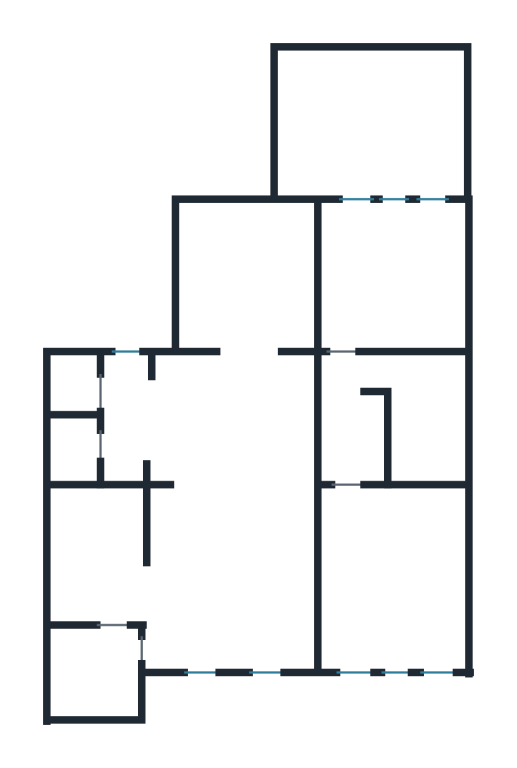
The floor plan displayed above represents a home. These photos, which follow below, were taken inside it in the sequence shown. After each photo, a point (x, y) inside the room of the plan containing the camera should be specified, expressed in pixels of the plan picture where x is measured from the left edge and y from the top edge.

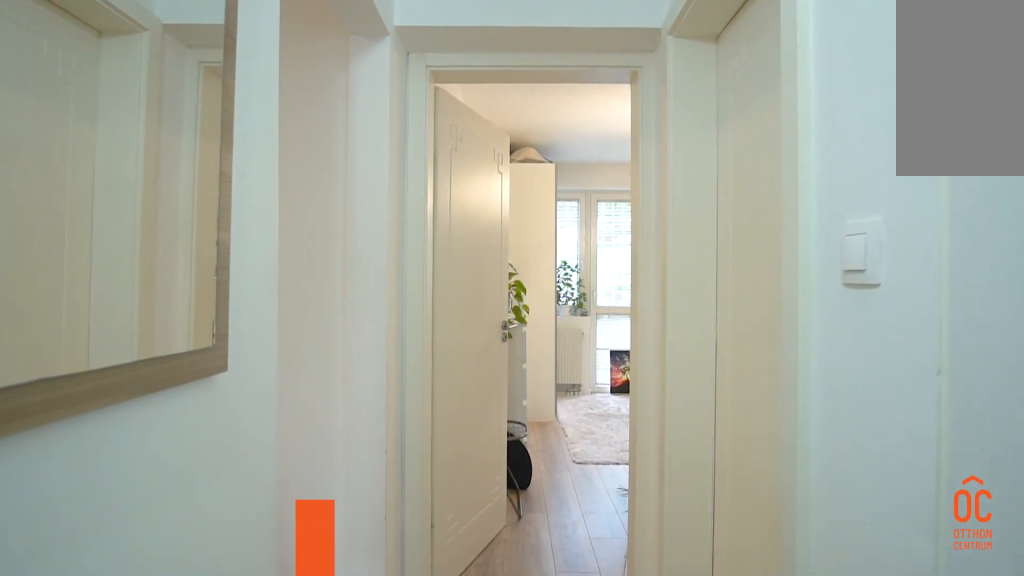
(341, 431)
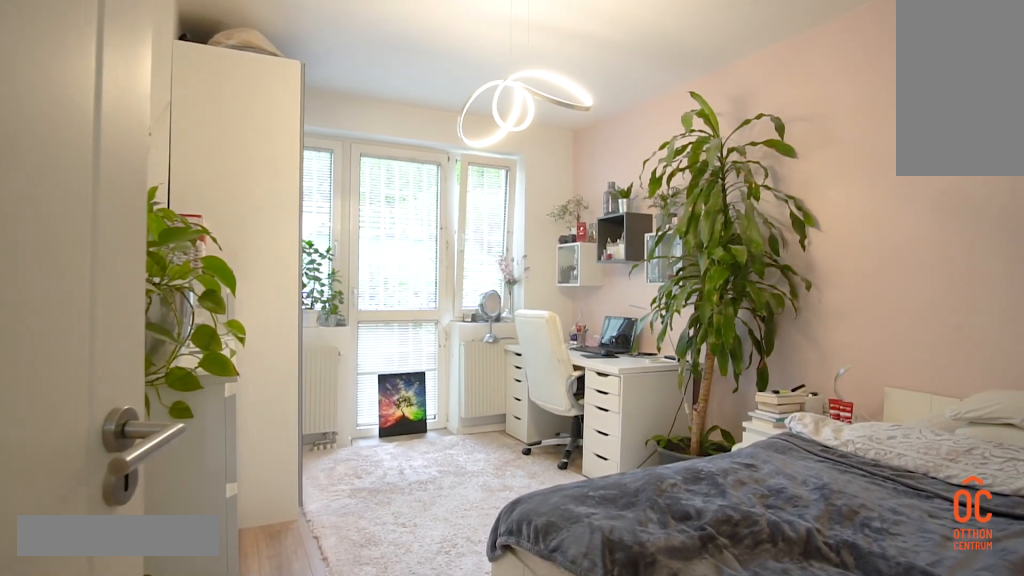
(406, 274)
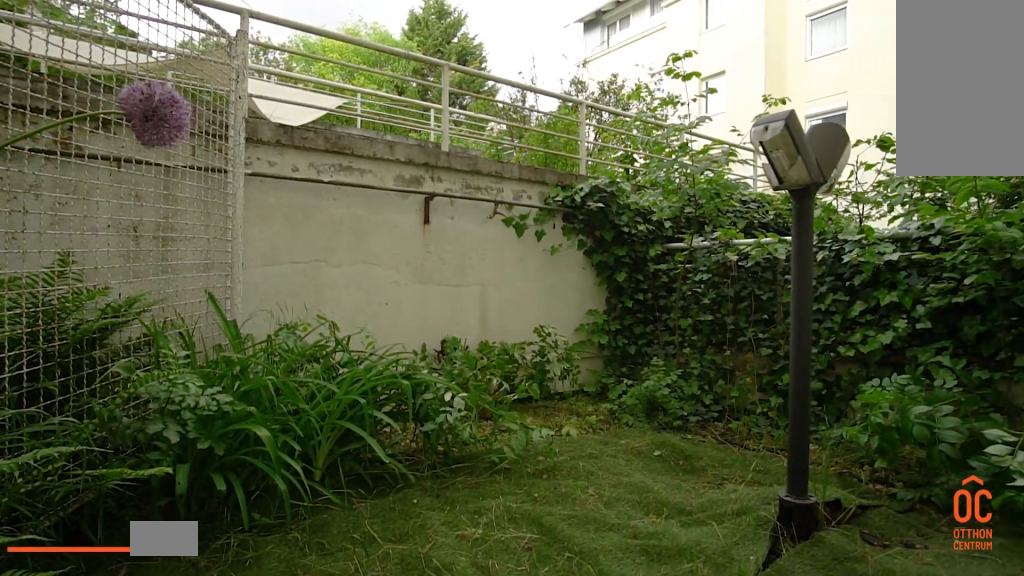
(379, 118)
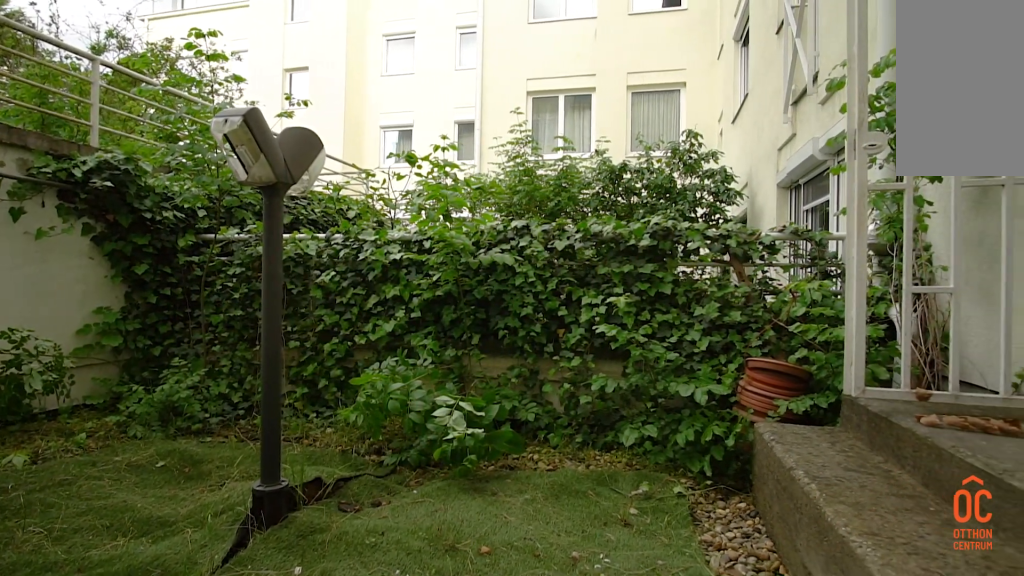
(378, 119)
